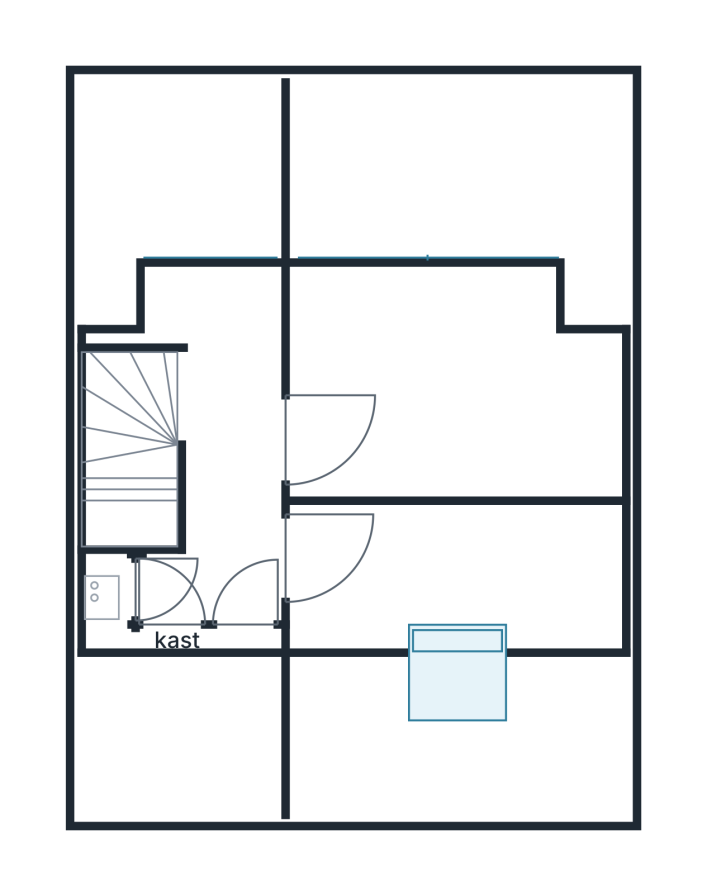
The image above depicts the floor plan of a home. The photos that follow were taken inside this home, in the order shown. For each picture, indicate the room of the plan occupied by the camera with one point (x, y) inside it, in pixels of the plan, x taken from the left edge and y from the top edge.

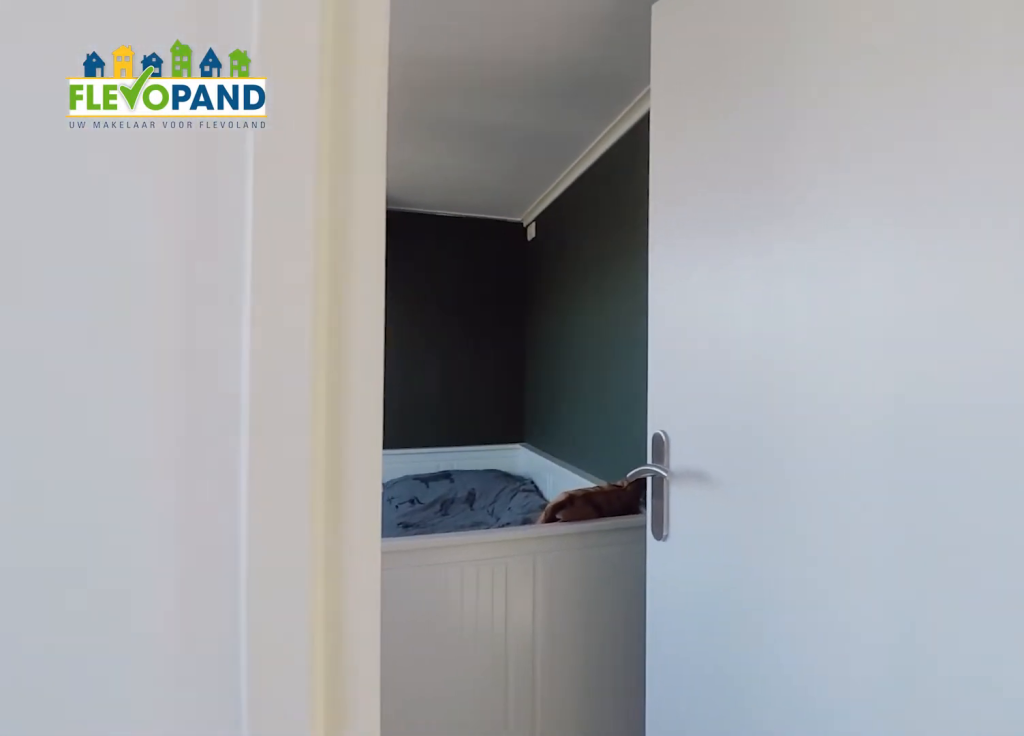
(216, 303)
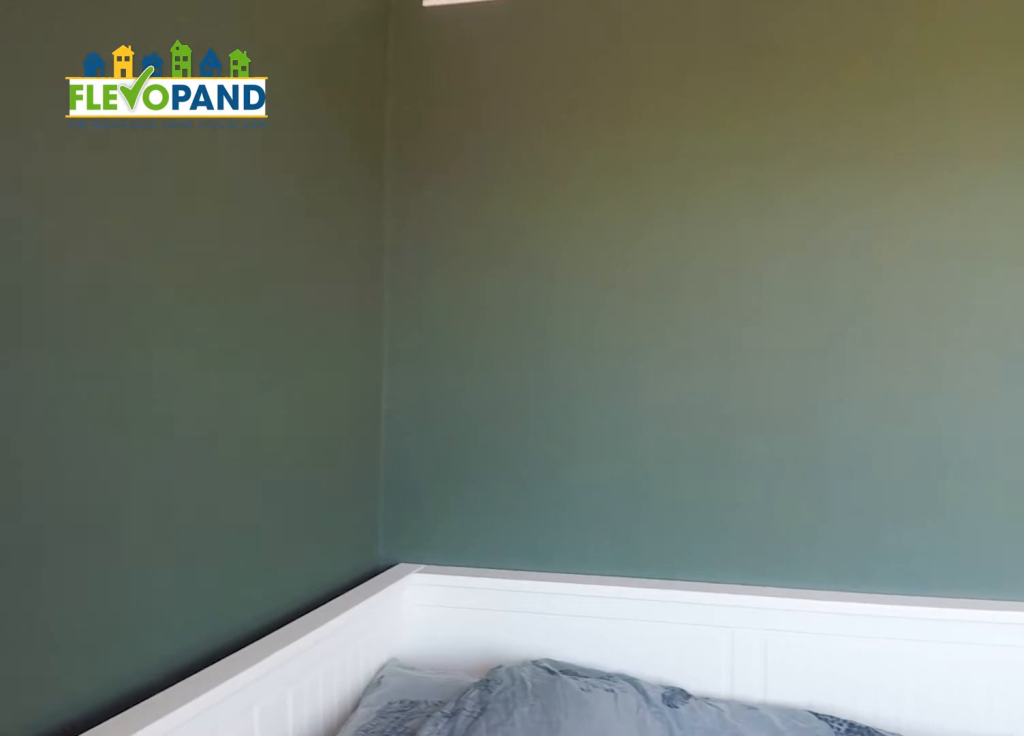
(354, 329)
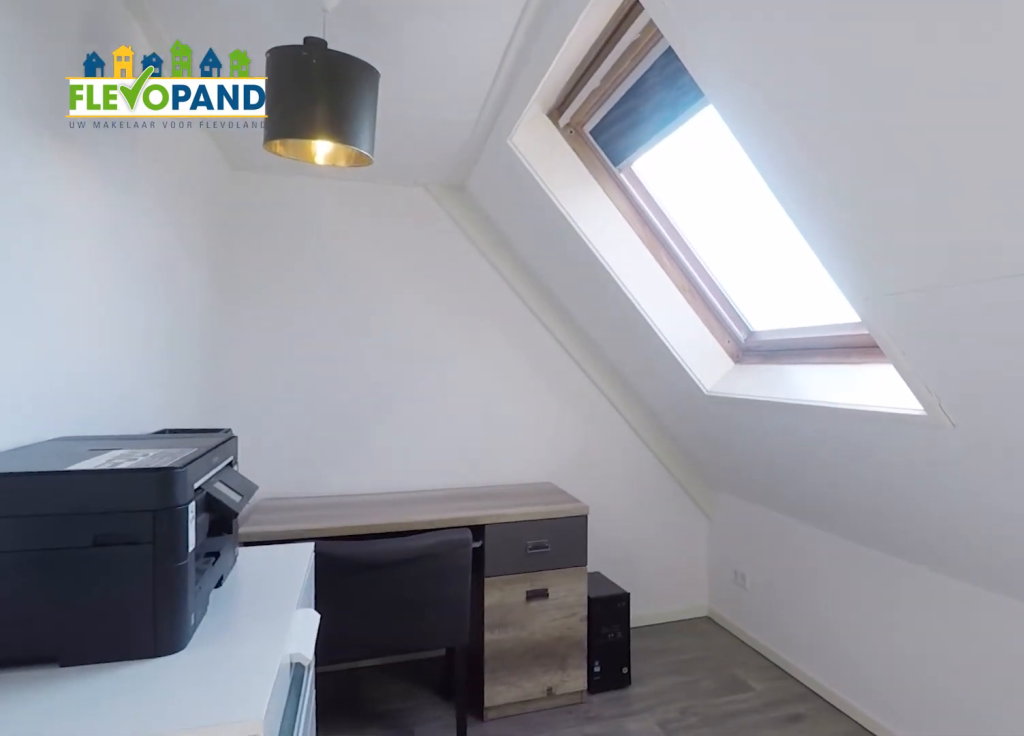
(458, 591)
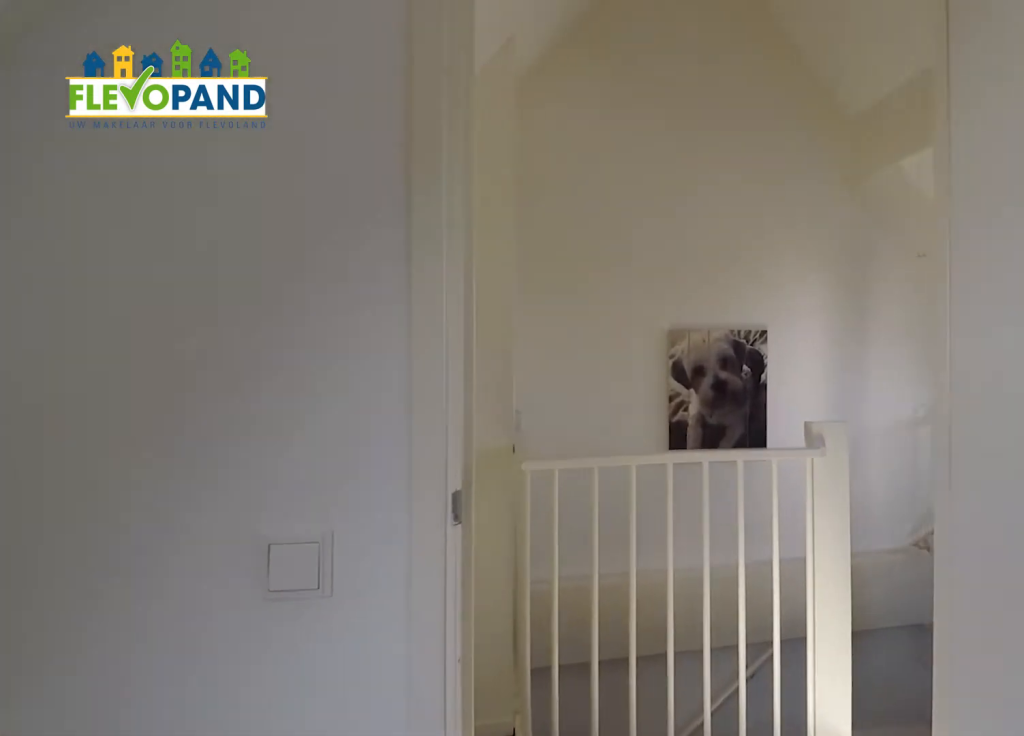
(458, 591)
